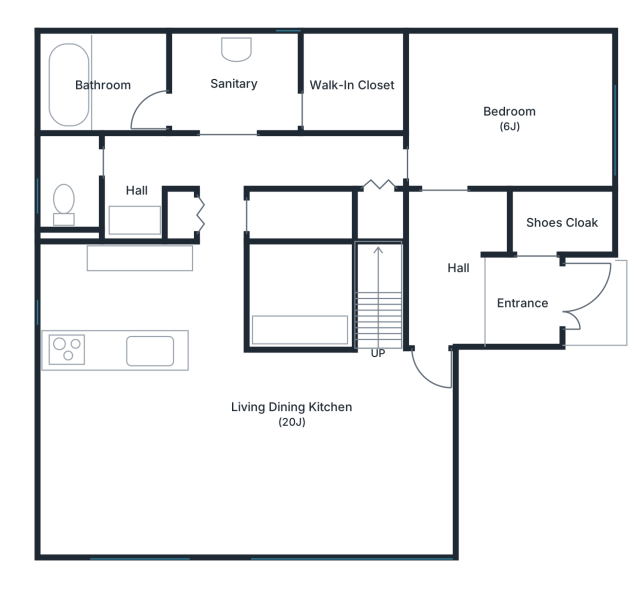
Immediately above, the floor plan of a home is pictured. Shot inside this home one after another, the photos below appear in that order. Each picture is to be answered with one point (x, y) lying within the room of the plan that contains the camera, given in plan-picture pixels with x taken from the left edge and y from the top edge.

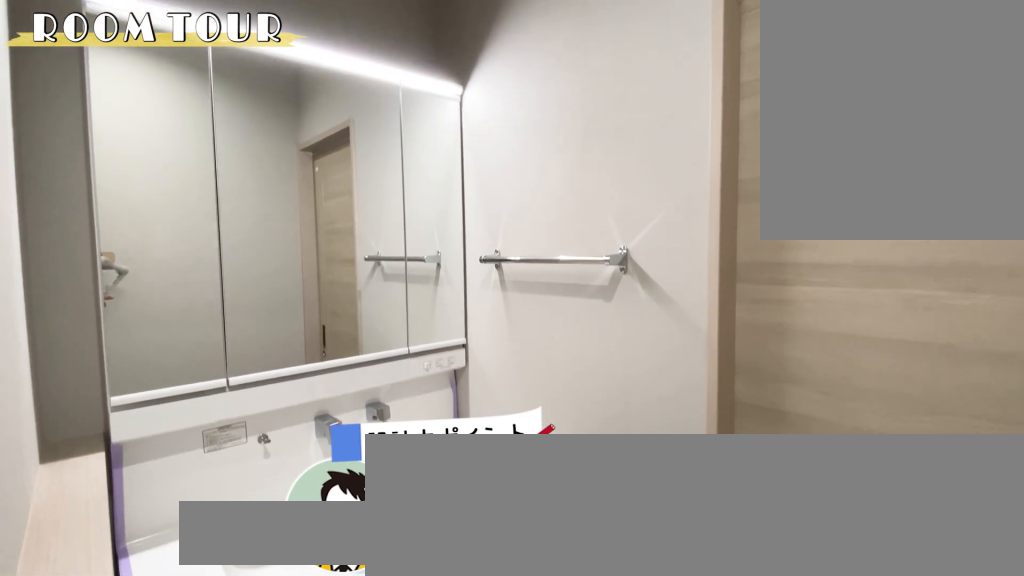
(140, 180)
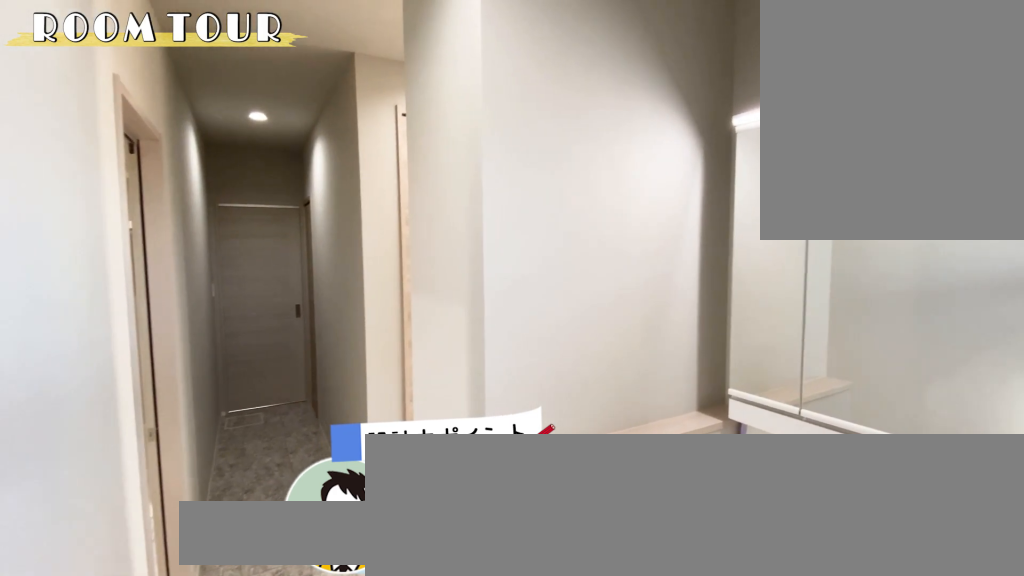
(140, 180)
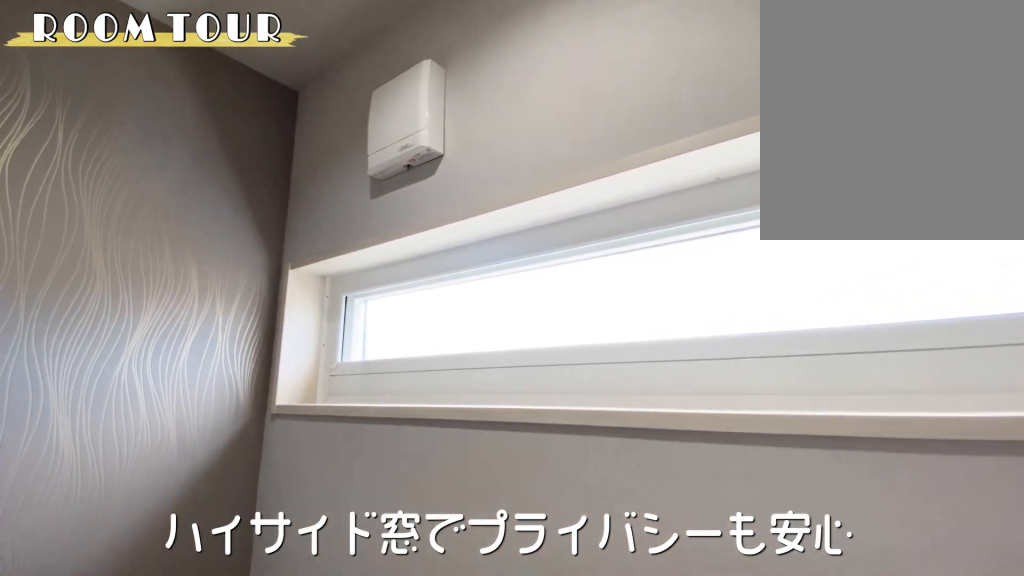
(78, 180)
